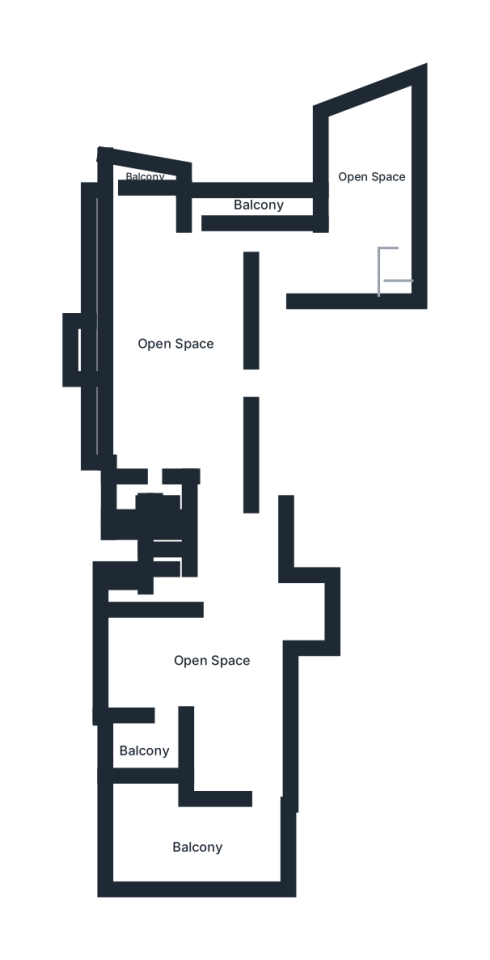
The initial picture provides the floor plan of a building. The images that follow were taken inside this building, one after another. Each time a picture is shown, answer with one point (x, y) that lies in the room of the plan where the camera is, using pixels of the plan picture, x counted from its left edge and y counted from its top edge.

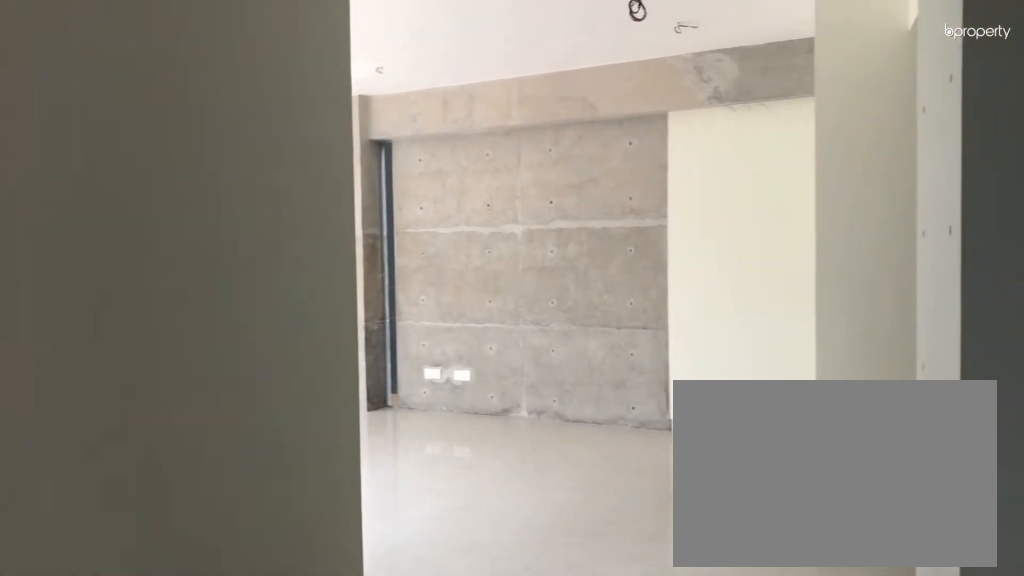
(329, 260)
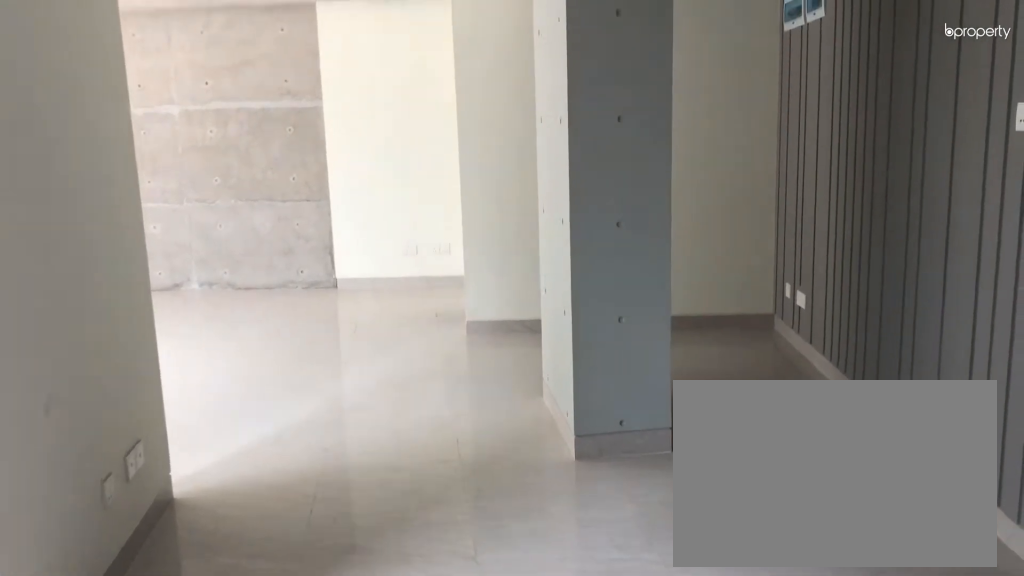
(329, 260)
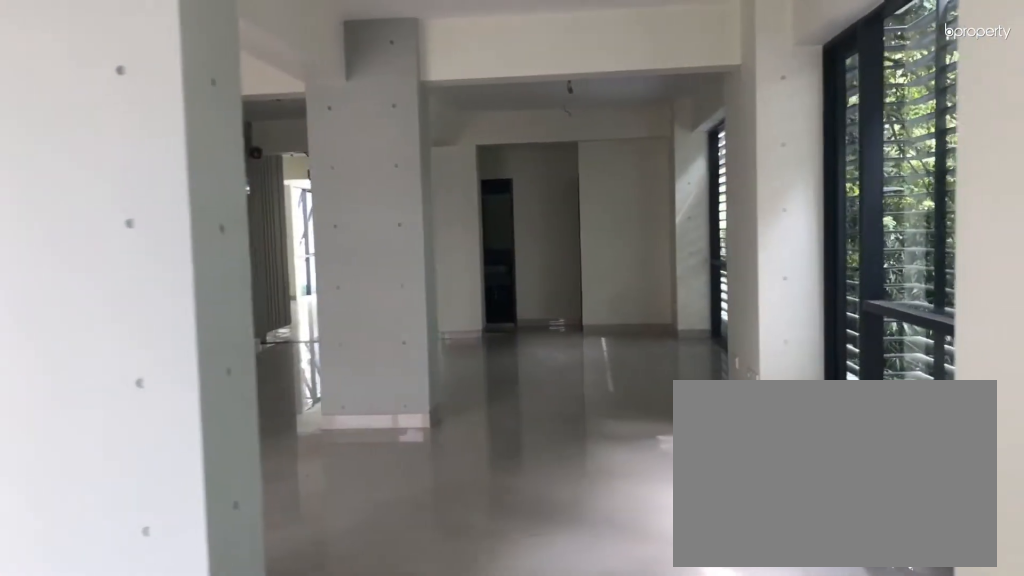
(183, 352)
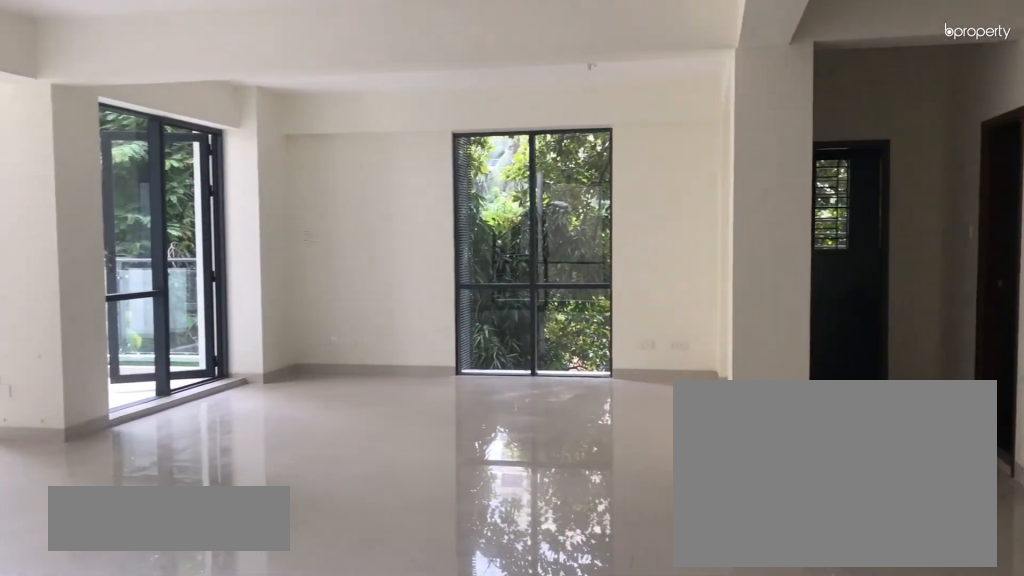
(208, 654)
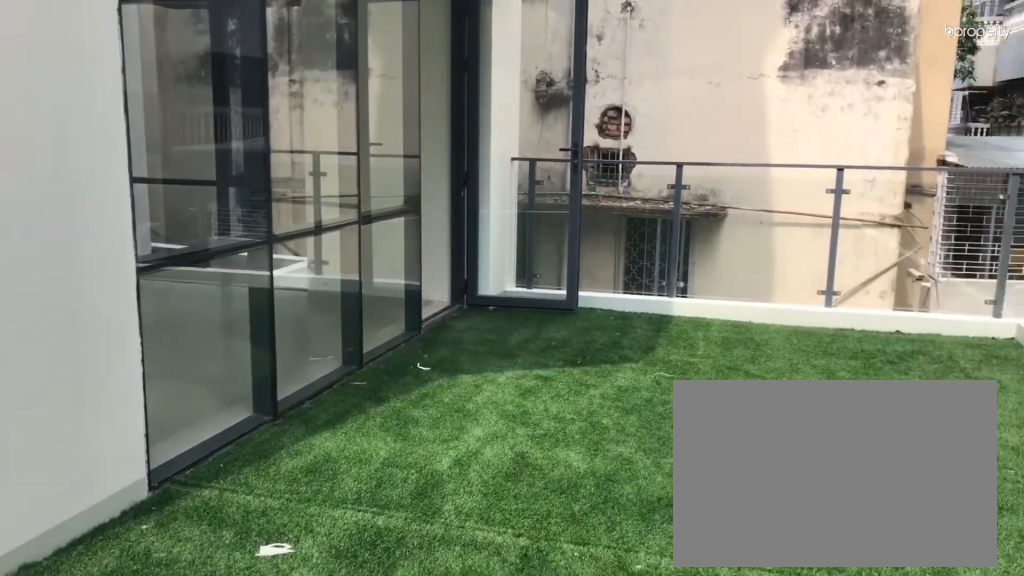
(189, 854)
